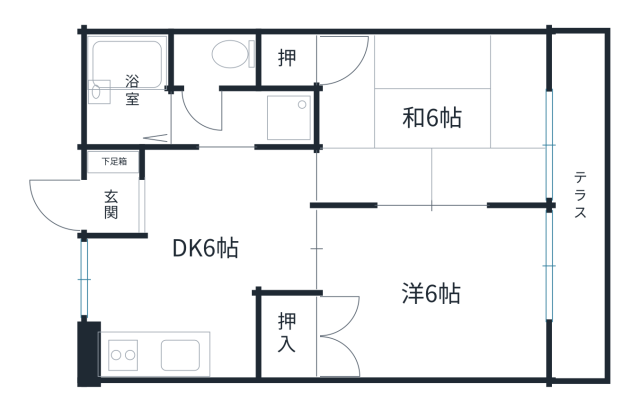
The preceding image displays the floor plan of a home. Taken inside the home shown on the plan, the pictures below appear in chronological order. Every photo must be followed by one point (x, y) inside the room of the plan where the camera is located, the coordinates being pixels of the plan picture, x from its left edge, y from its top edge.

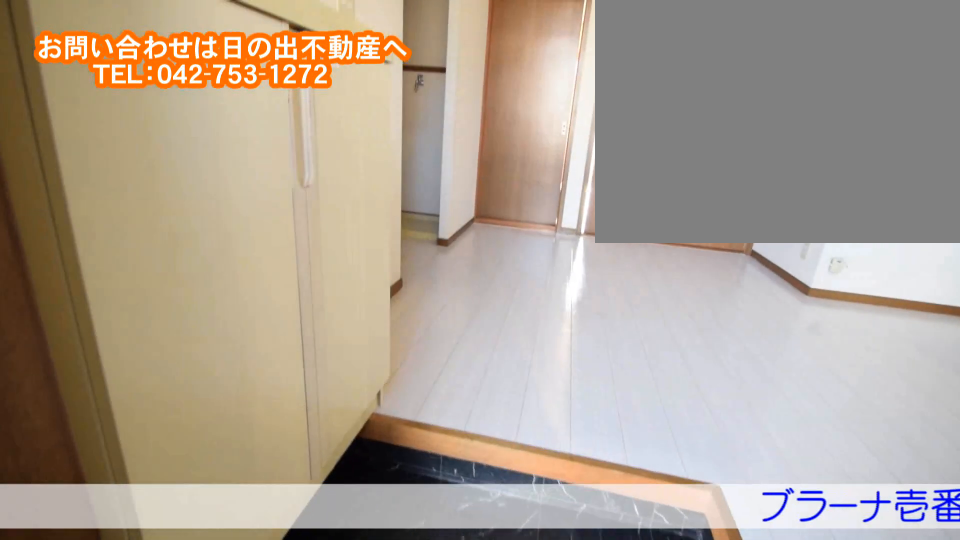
(139, 203)
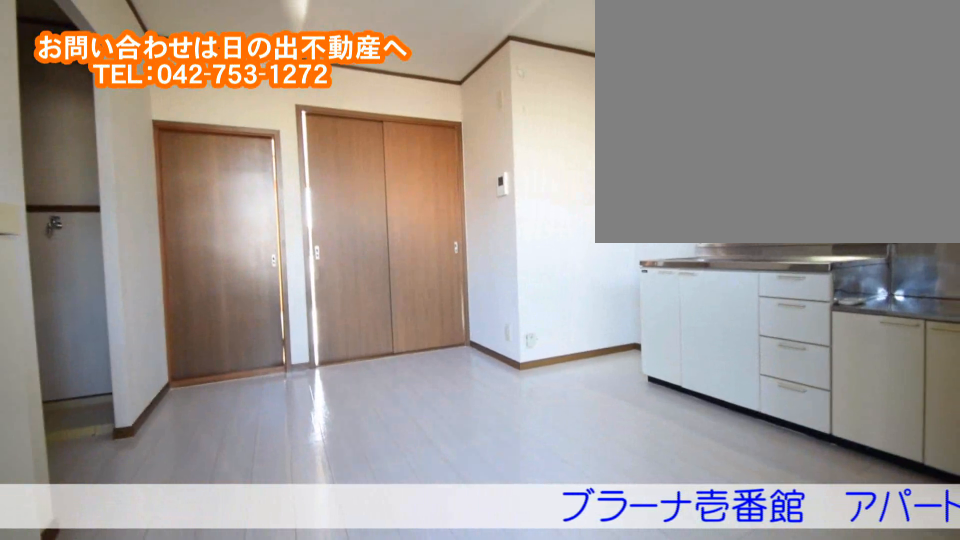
(139, 203)
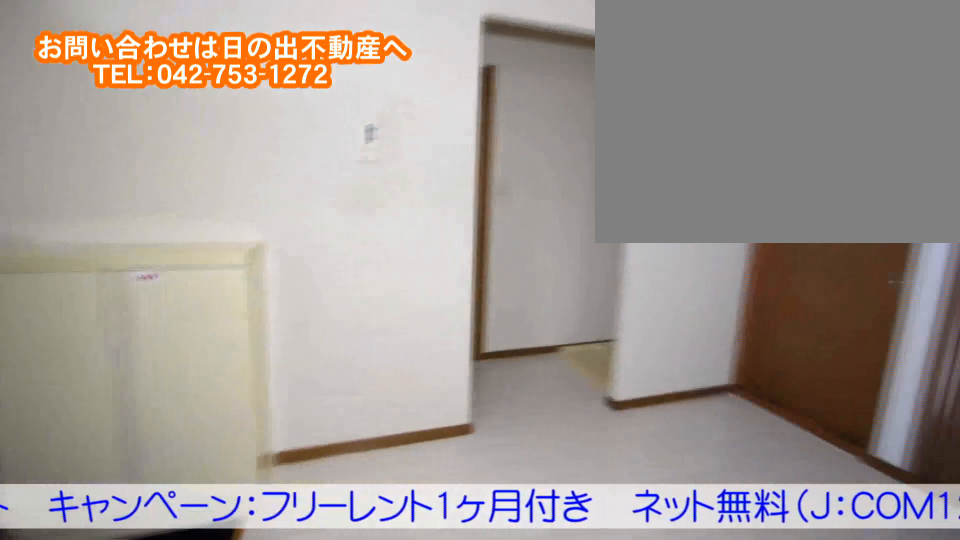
(209, 274)
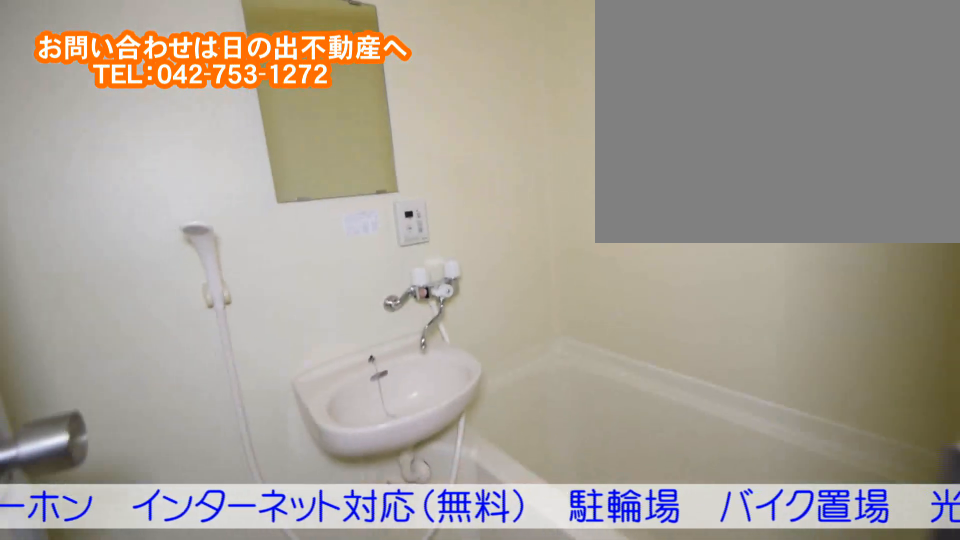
(130, 105)
